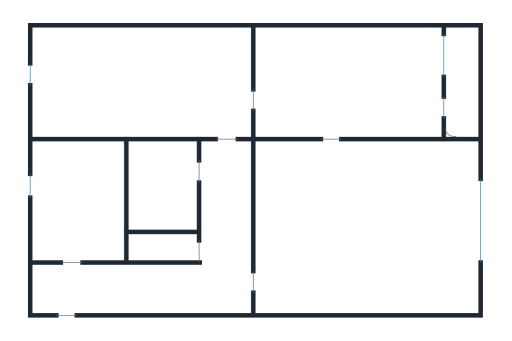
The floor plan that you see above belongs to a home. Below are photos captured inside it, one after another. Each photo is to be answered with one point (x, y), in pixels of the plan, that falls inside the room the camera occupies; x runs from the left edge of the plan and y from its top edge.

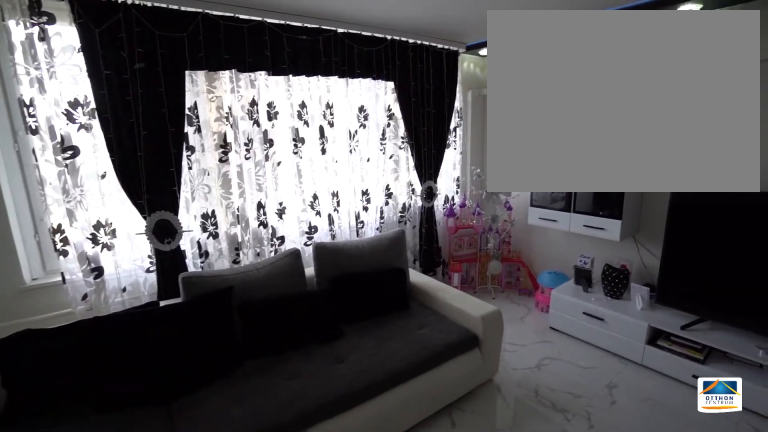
(363, 228)
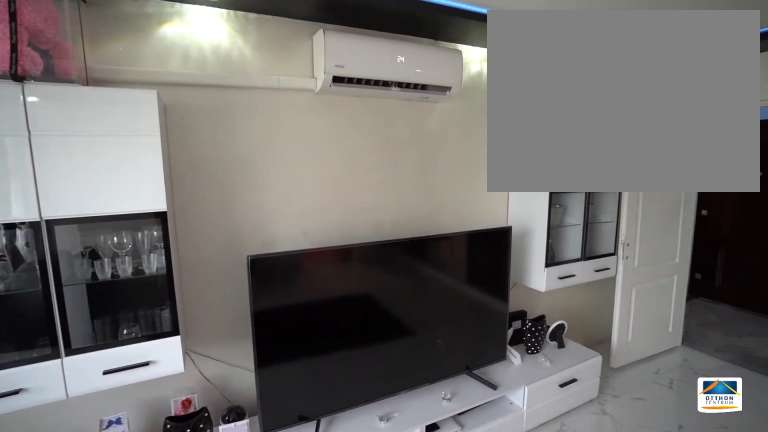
(363, 228)
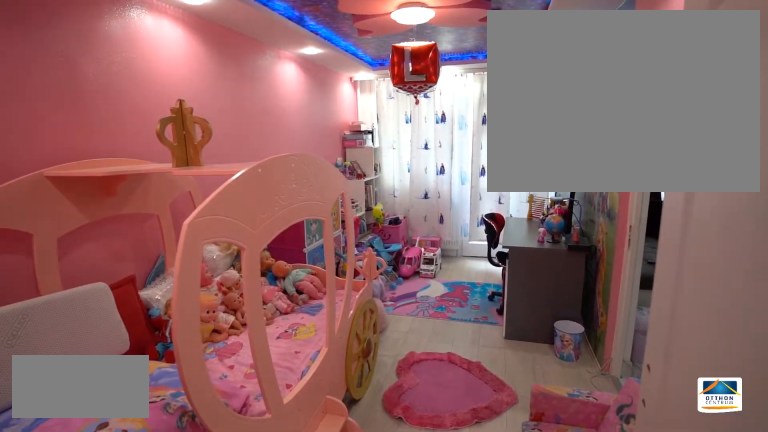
(345, 76)
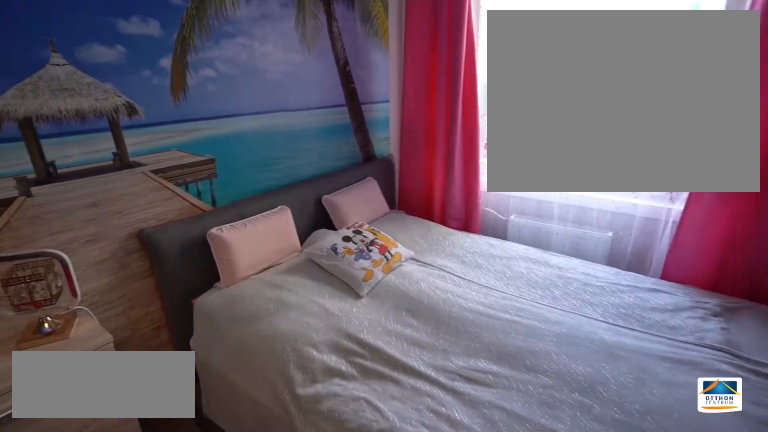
(140, 87)
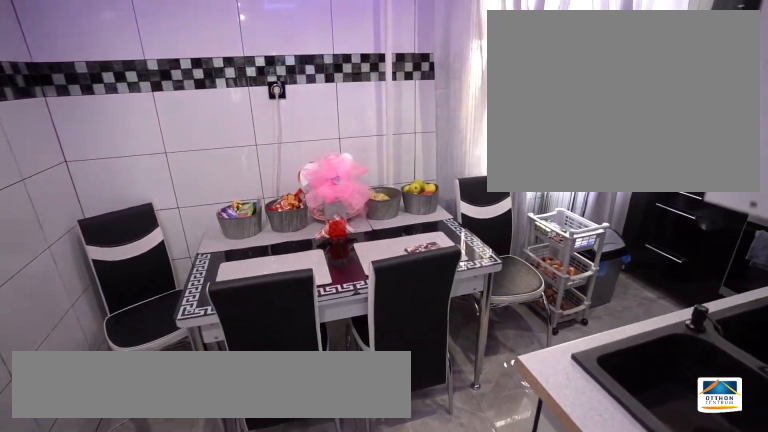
(74, 205)
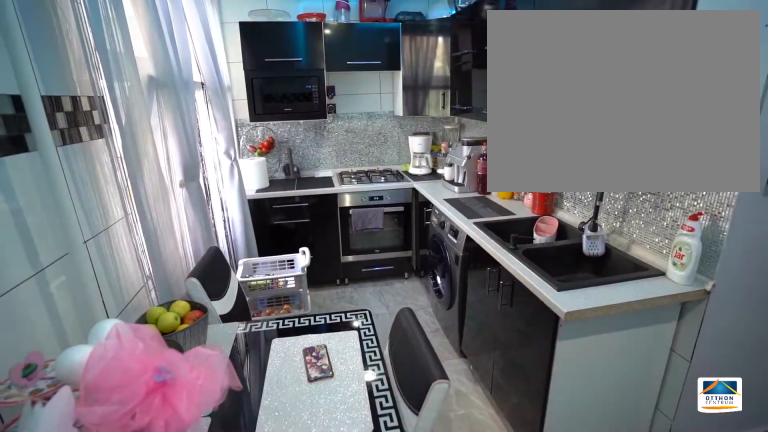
(74, 205)
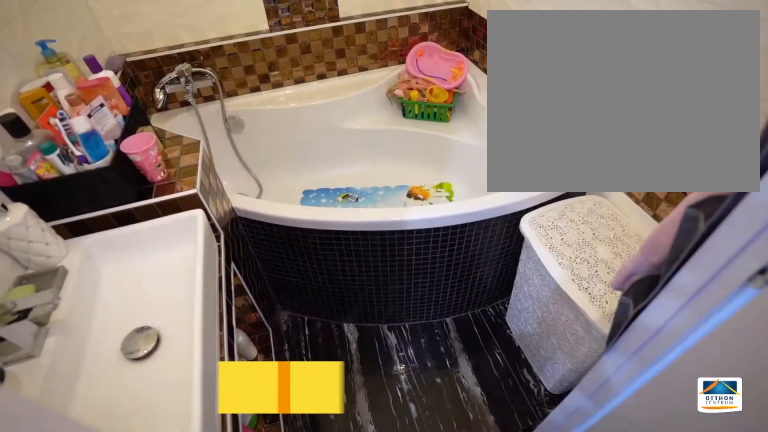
(164, 191)
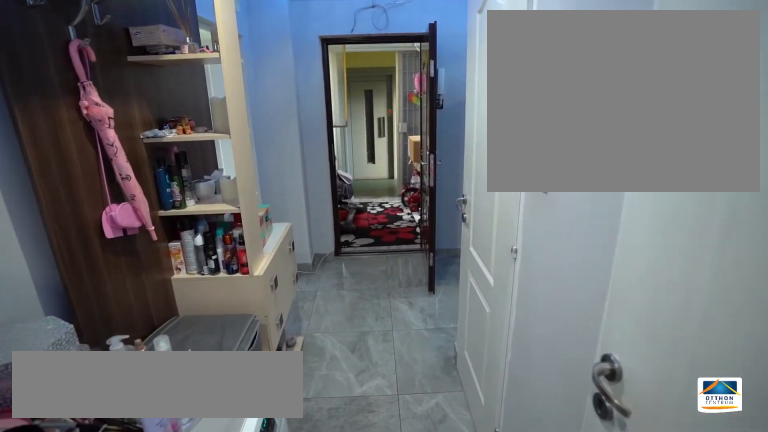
(228, 225)
